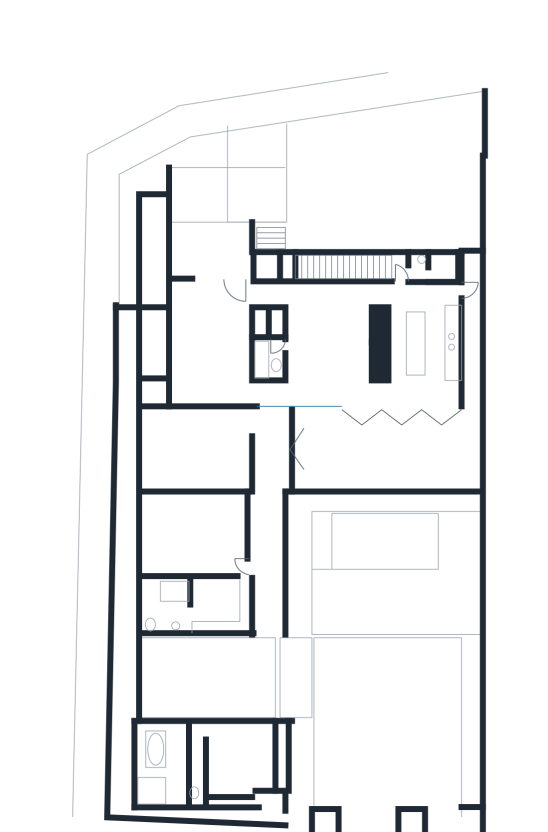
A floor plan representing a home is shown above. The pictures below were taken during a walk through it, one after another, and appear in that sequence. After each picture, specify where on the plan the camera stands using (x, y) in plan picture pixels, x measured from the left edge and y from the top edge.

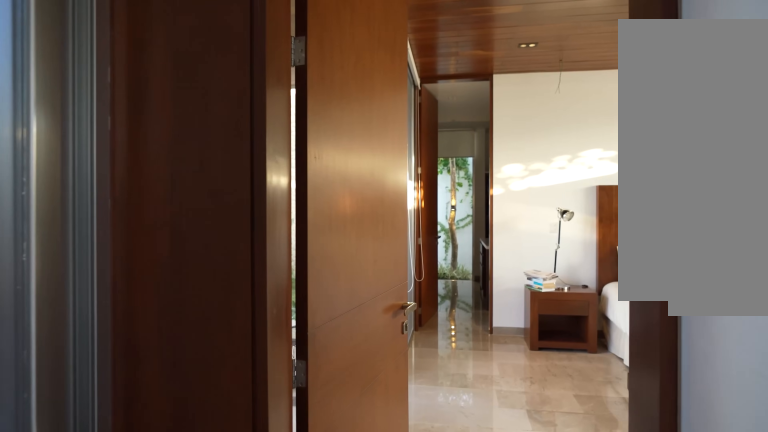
(270, 618)
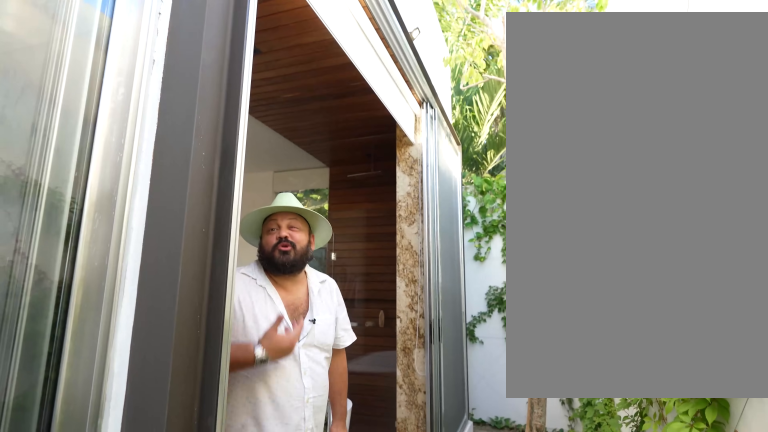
(120, 706)
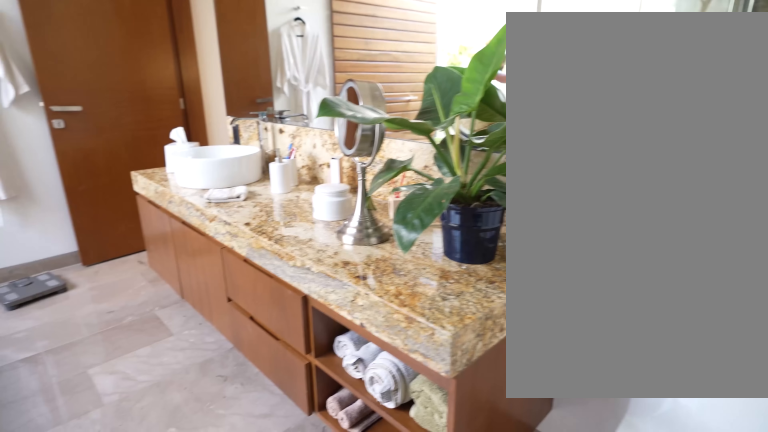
(175, 788)
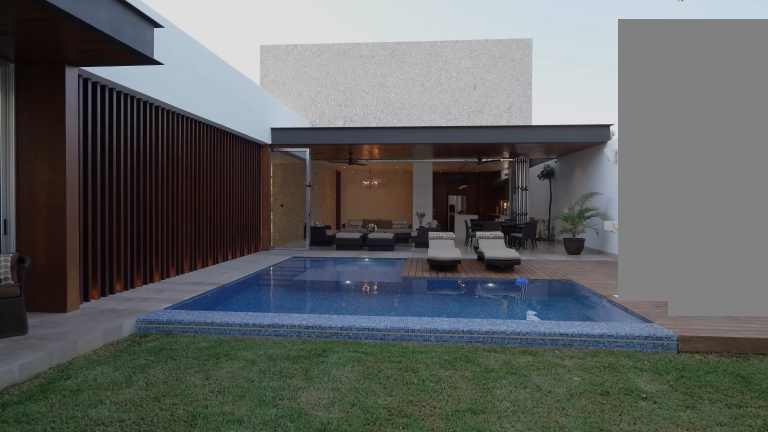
(379, 713)
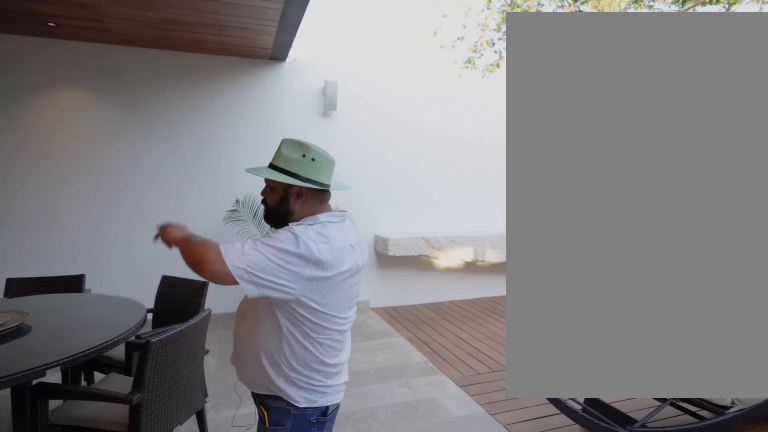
(379, 486)
